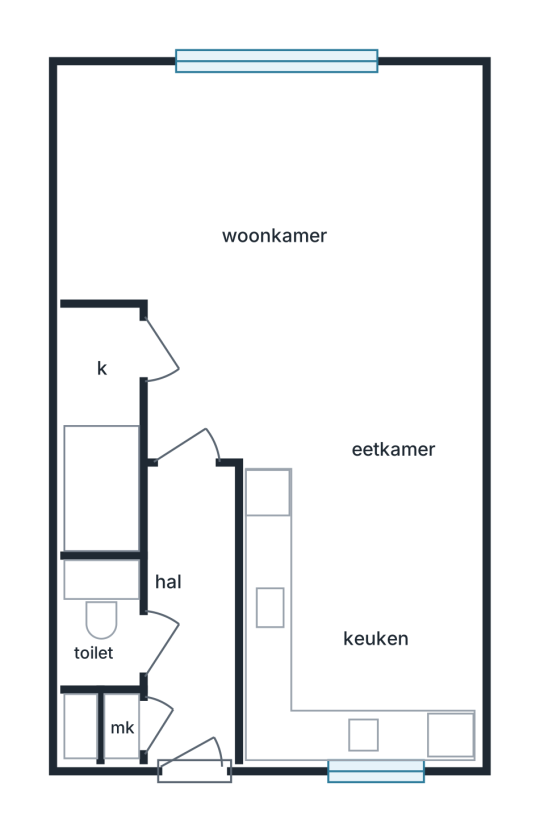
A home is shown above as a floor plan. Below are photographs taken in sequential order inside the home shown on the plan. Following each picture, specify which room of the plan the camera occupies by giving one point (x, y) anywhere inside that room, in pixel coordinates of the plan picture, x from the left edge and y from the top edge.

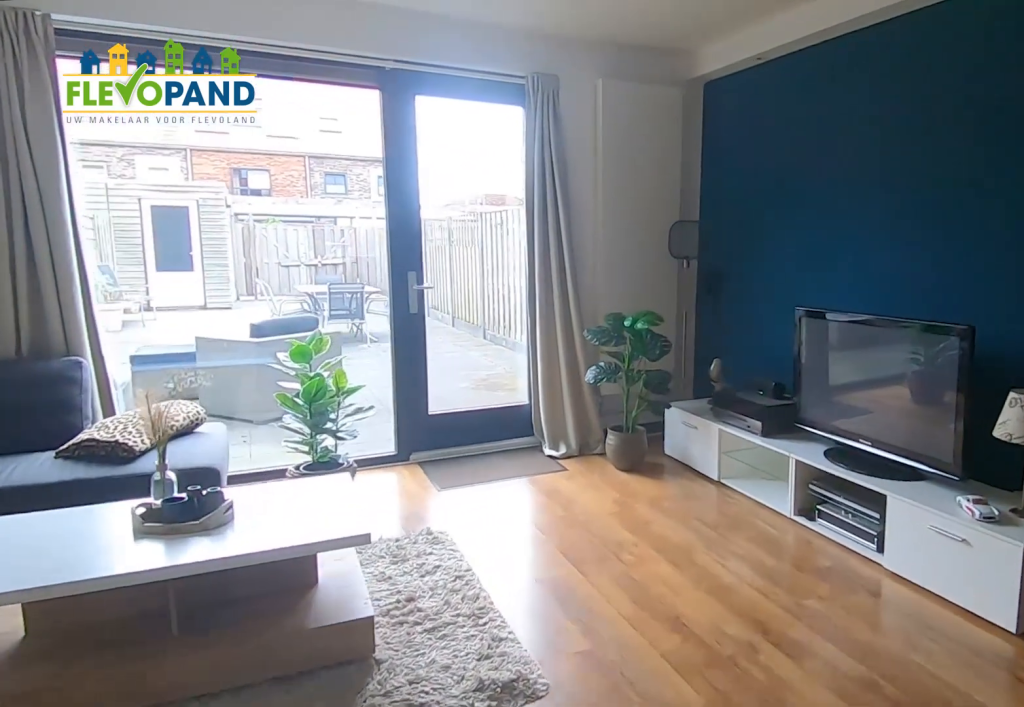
(248, 221)
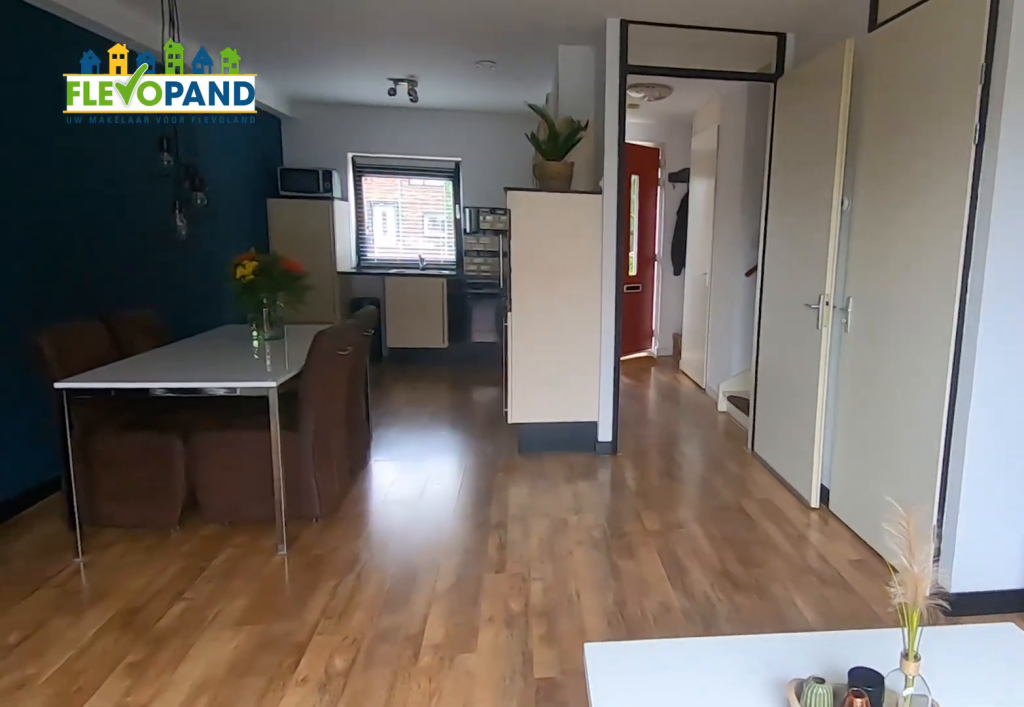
(248, 221)
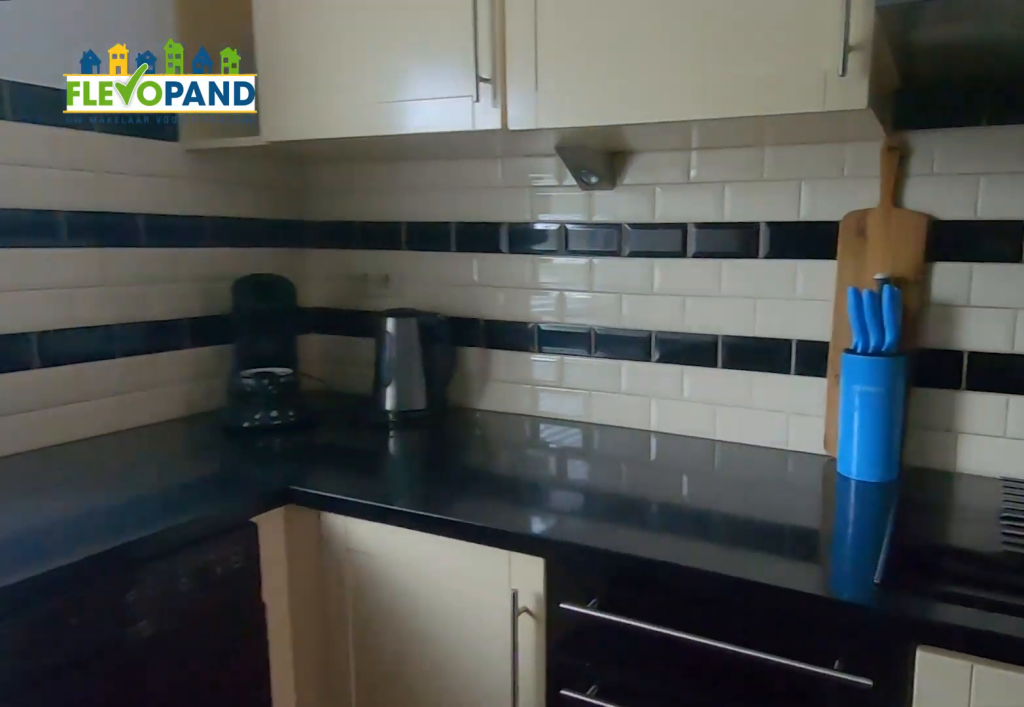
(360, 608)
